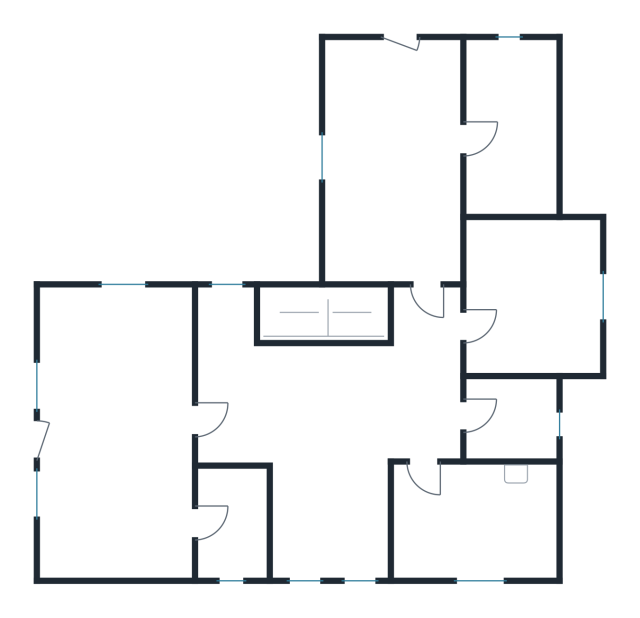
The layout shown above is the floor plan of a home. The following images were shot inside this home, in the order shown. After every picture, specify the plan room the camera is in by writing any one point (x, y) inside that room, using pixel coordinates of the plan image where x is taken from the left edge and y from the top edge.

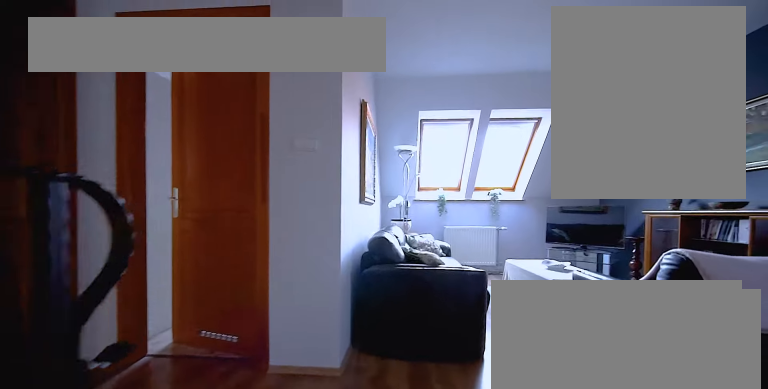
(319, 317)
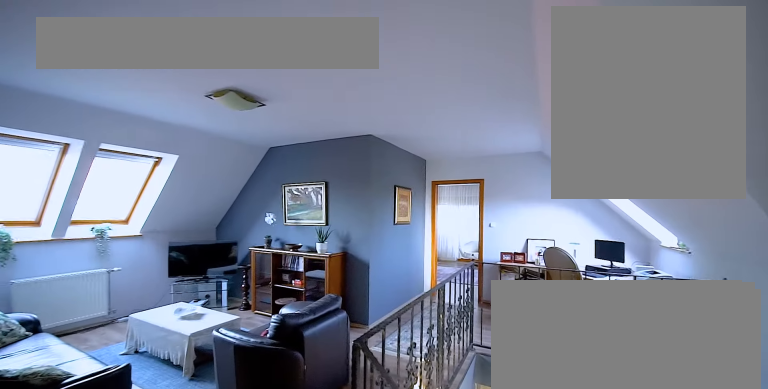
(329, 450)
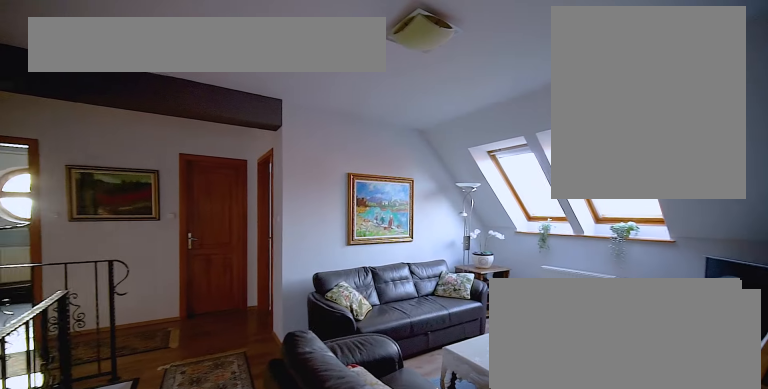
(329, 450)
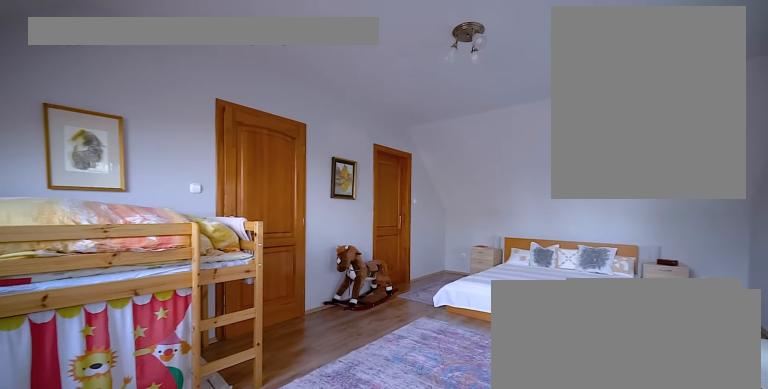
(117, 434)
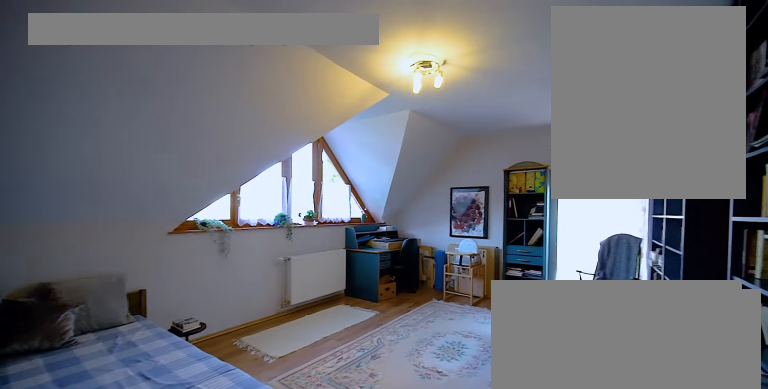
(395, 164)
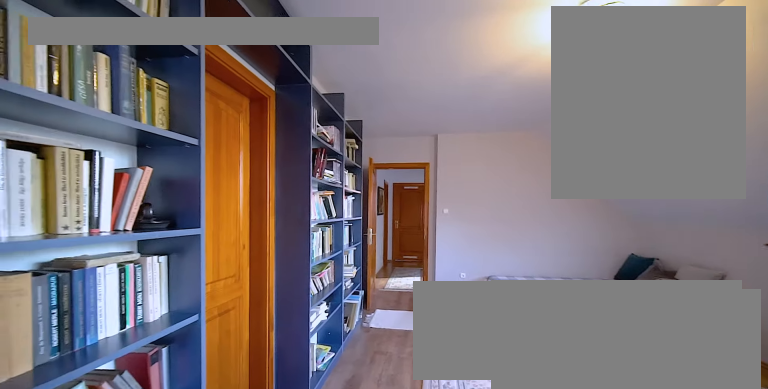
(395, 164)
